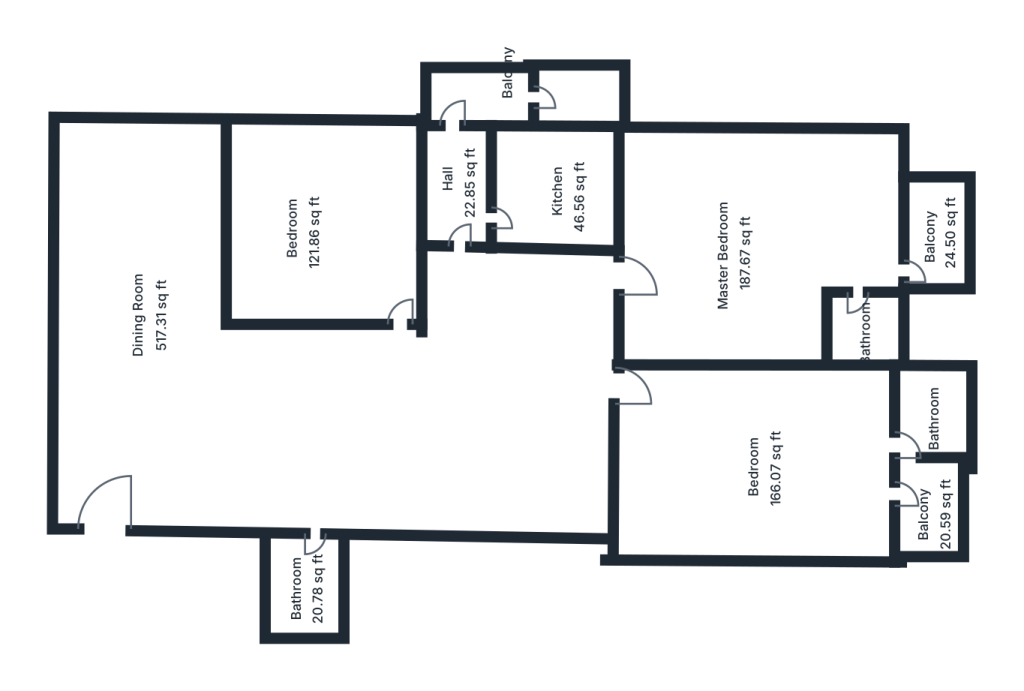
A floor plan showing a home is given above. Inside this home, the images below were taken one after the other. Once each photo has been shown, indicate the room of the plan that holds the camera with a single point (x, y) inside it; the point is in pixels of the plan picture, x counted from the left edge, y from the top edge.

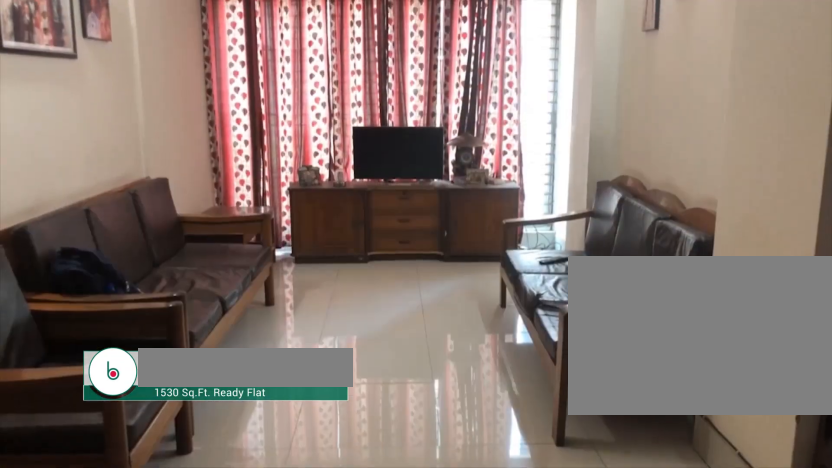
(162, 420)
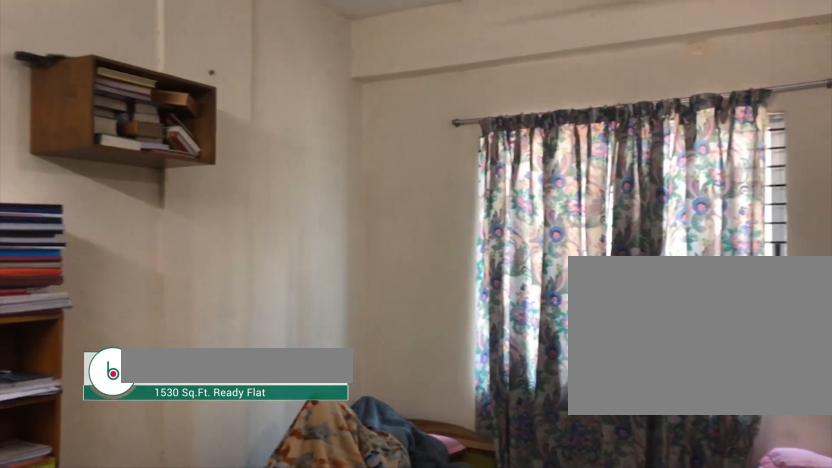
(331, 231)
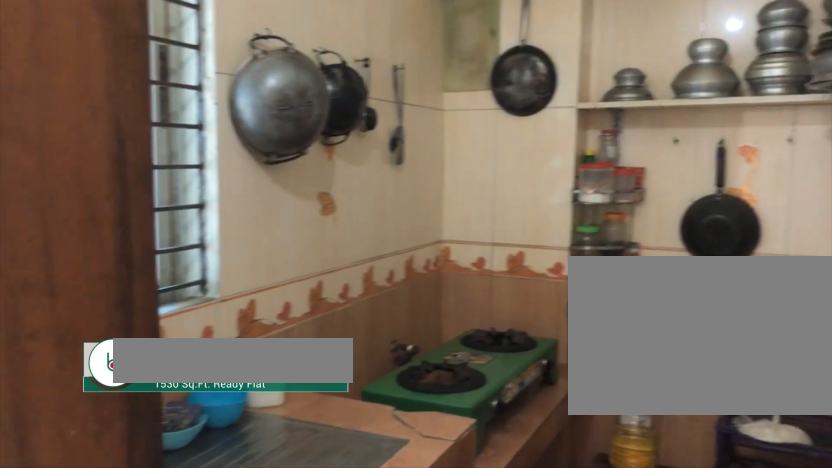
(516, 199)
